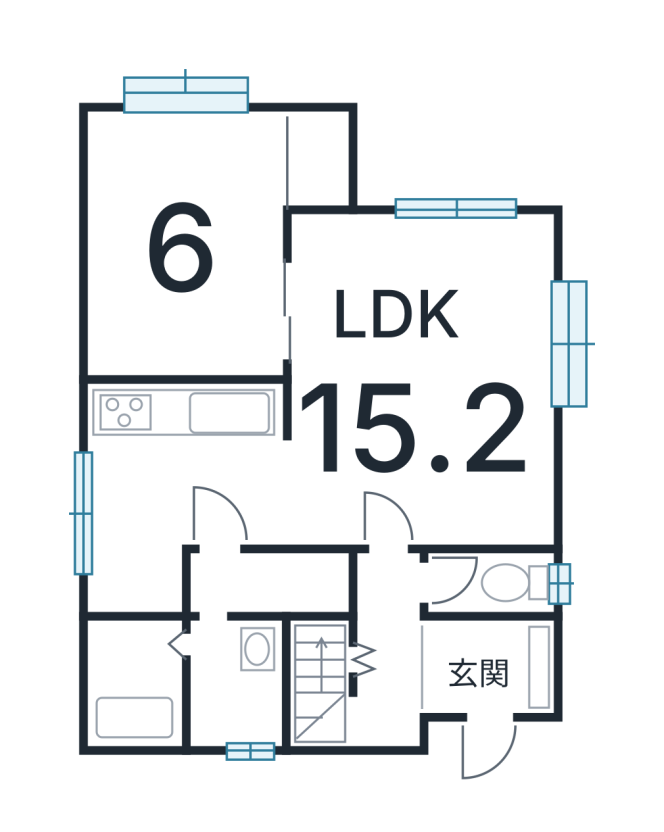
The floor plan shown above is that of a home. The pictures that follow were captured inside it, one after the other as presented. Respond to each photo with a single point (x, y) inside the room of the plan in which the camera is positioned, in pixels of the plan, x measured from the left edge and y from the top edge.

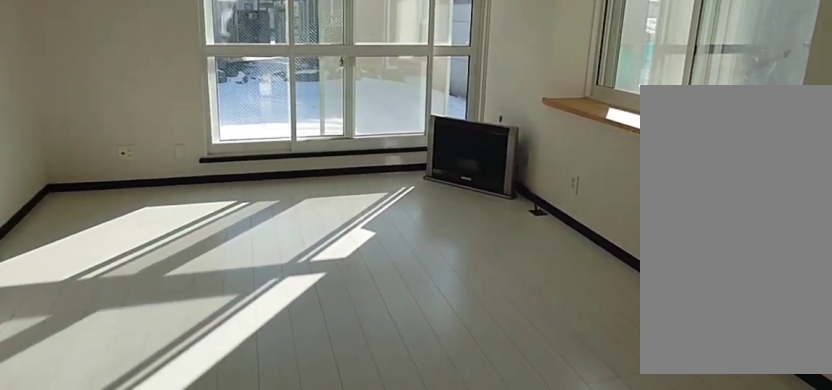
(431, 388)
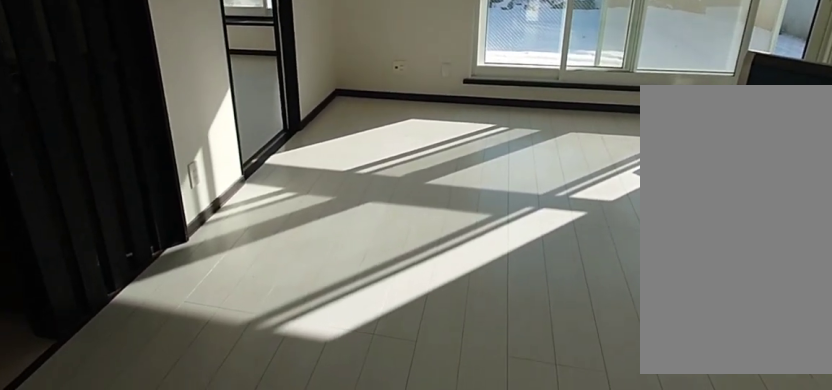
(431, 388)
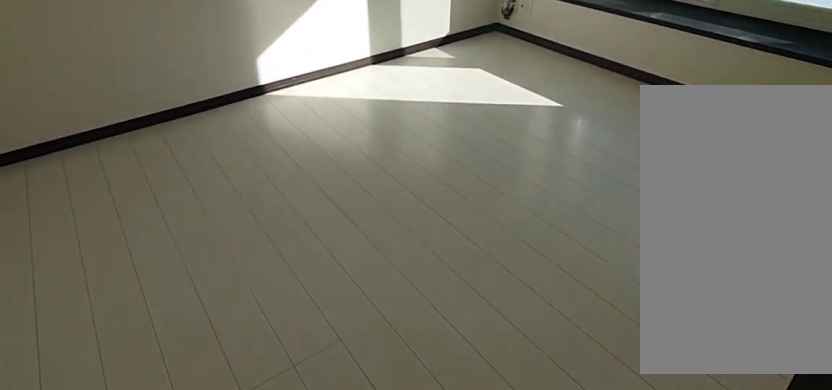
(176, 241)
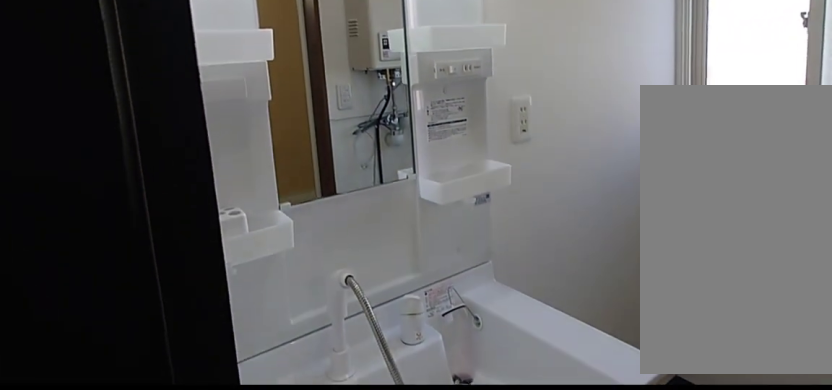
(237, 683)
